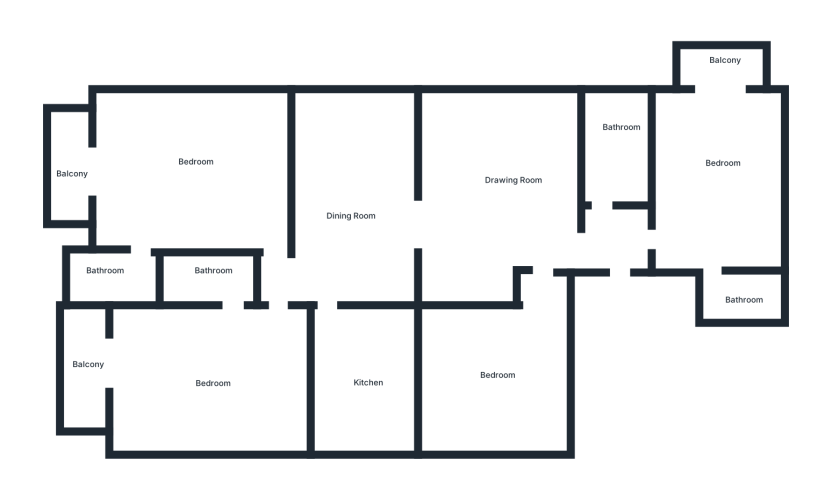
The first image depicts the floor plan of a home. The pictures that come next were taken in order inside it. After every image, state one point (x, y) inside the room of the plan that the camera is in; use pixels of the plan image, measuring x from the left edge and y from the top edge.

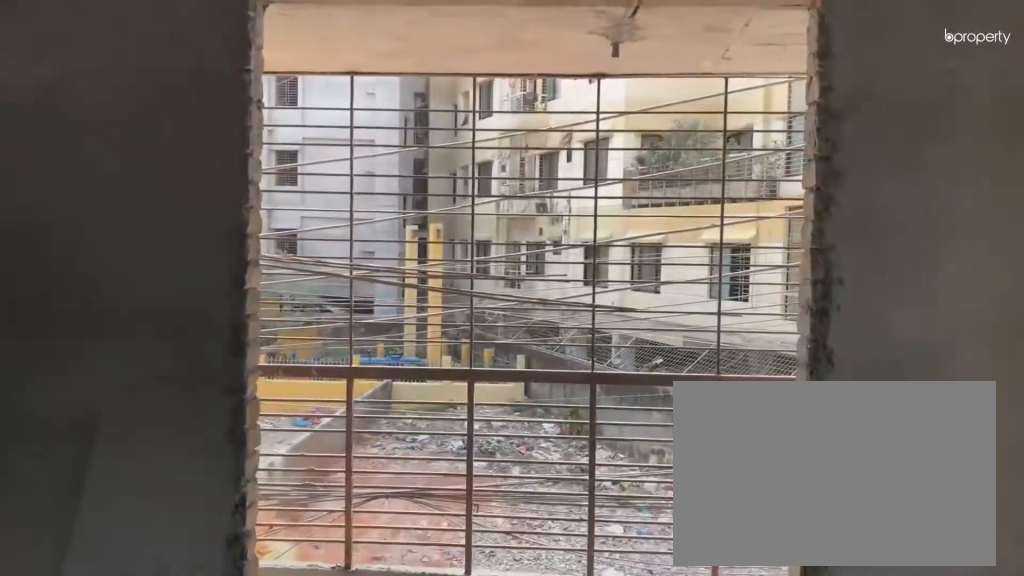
(723, 173)
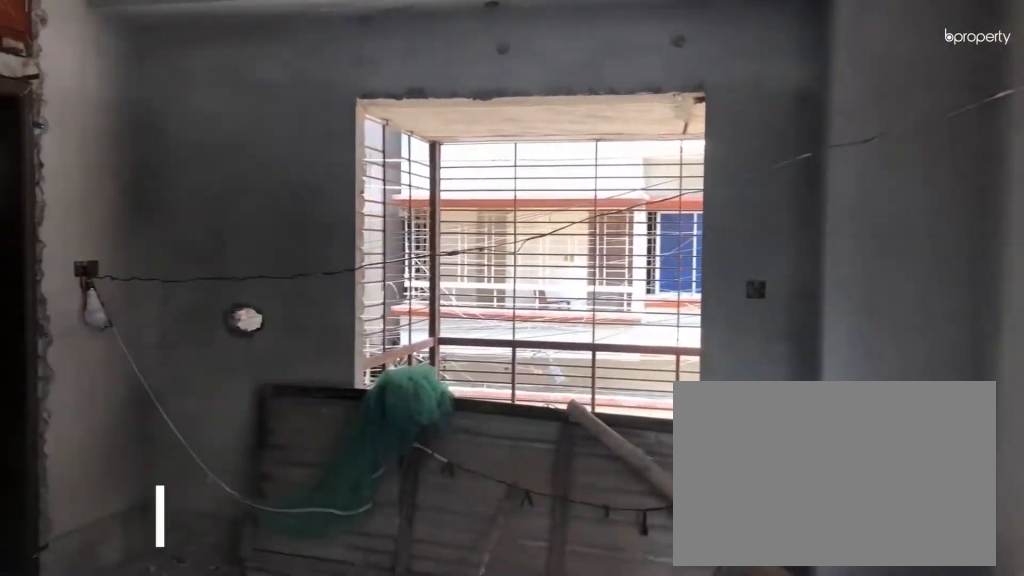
(184, 180)
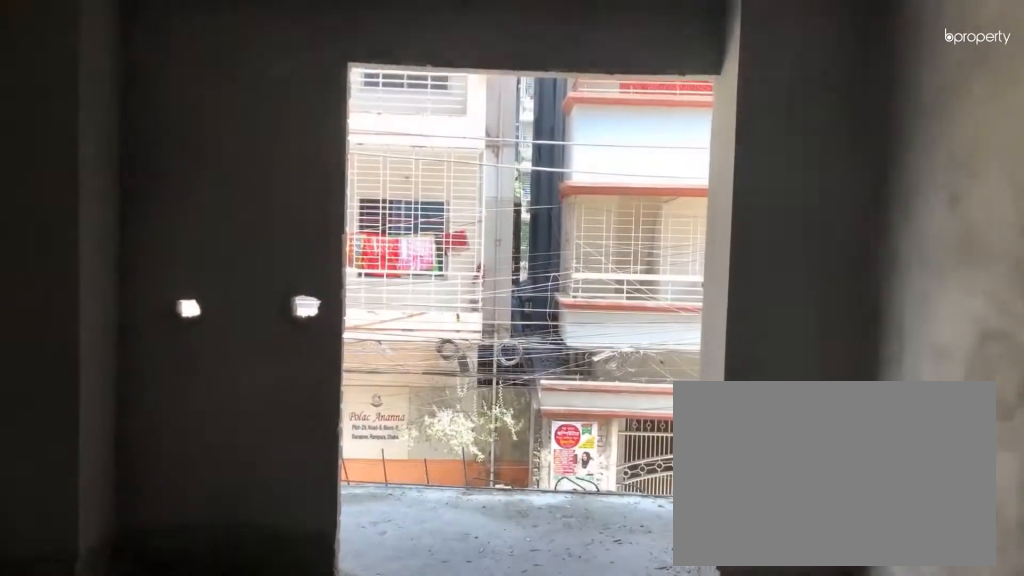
(191, 387)
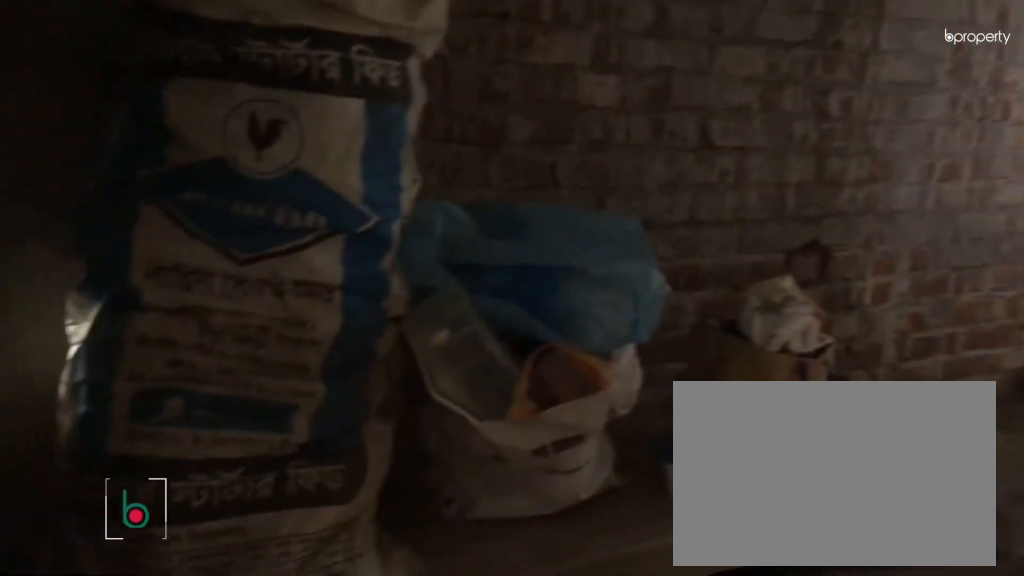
(364, 376)
